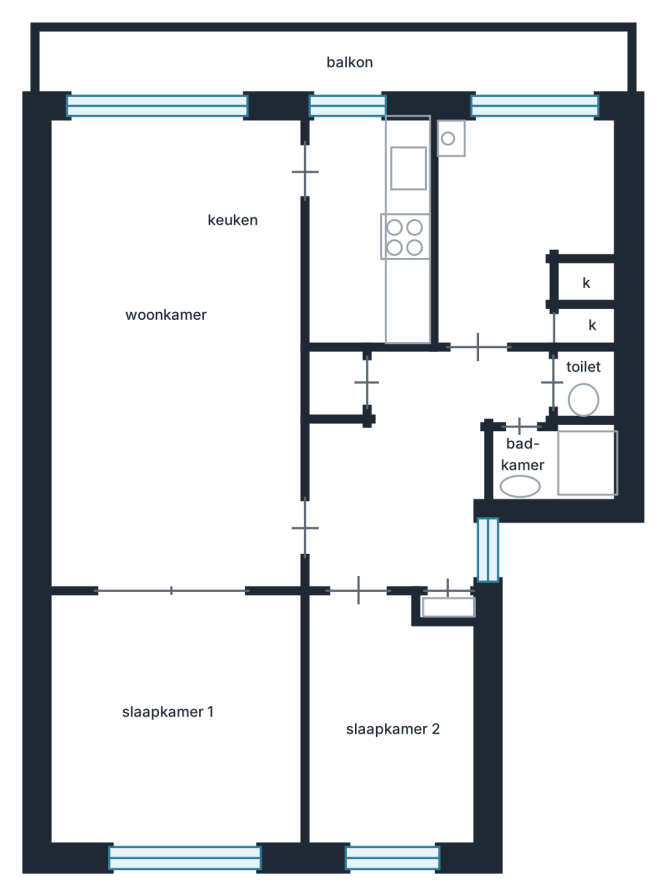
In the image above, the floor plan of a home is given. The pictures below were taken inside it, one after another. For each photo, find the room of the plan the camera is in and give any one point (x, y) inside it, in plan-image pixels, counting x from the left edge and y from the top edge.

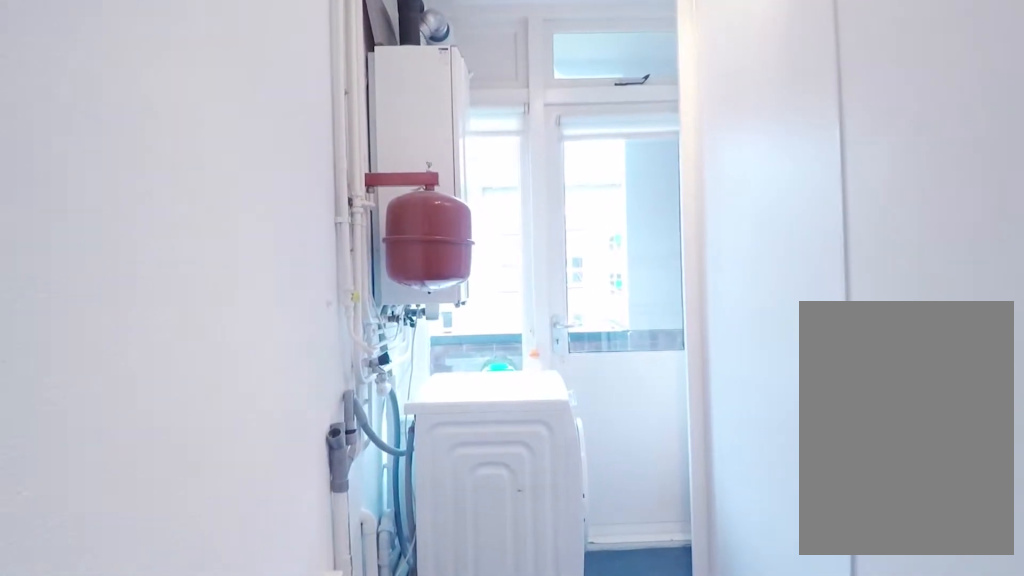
(517, 219)
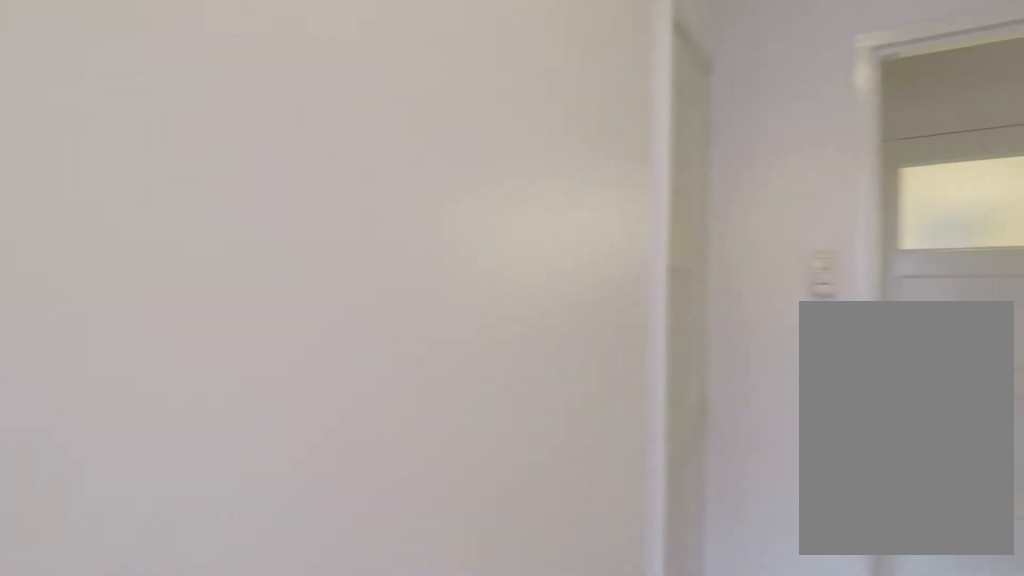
(517, 219)
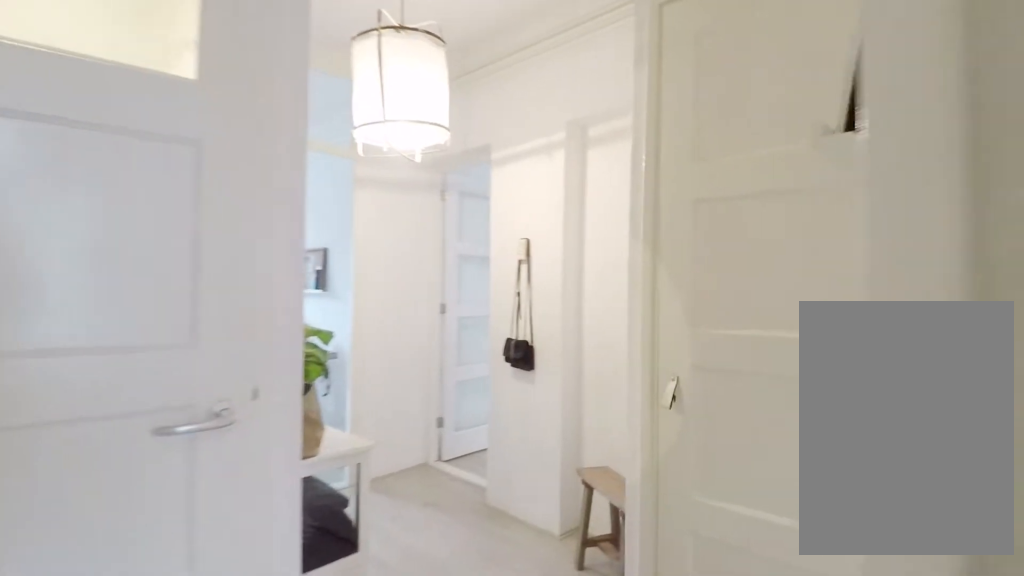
(416, 469)
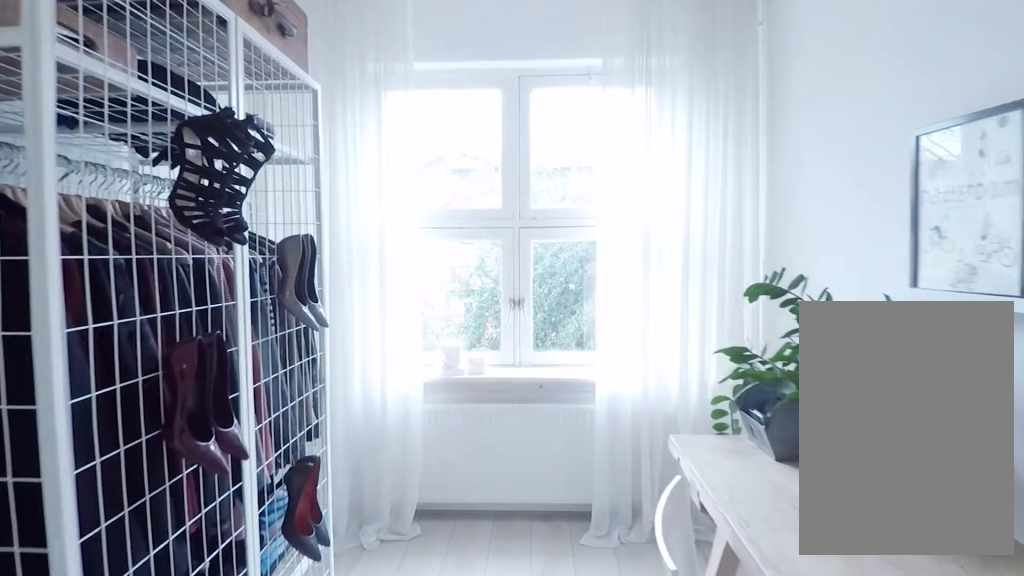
(391, 729)
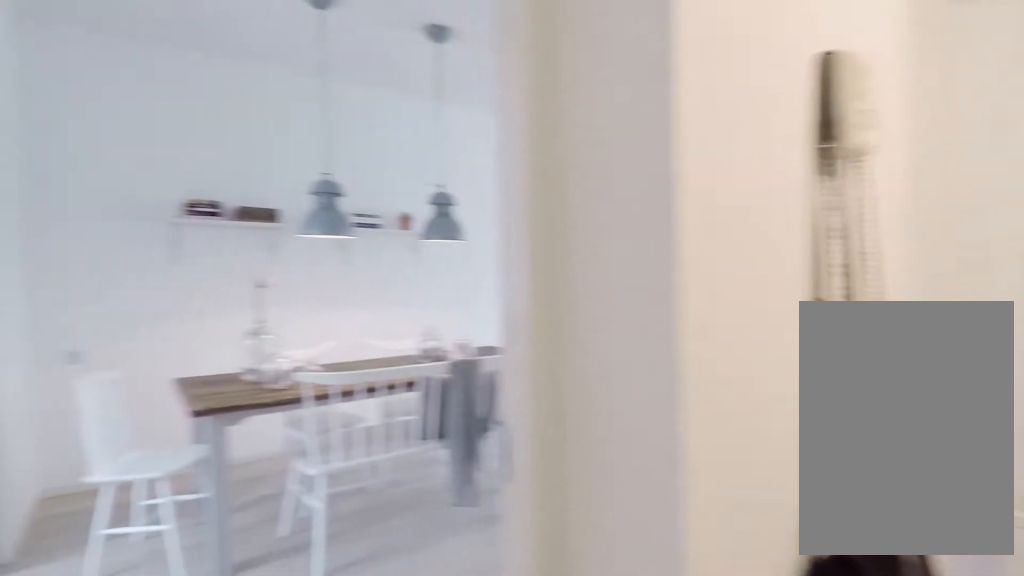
(416, 469)
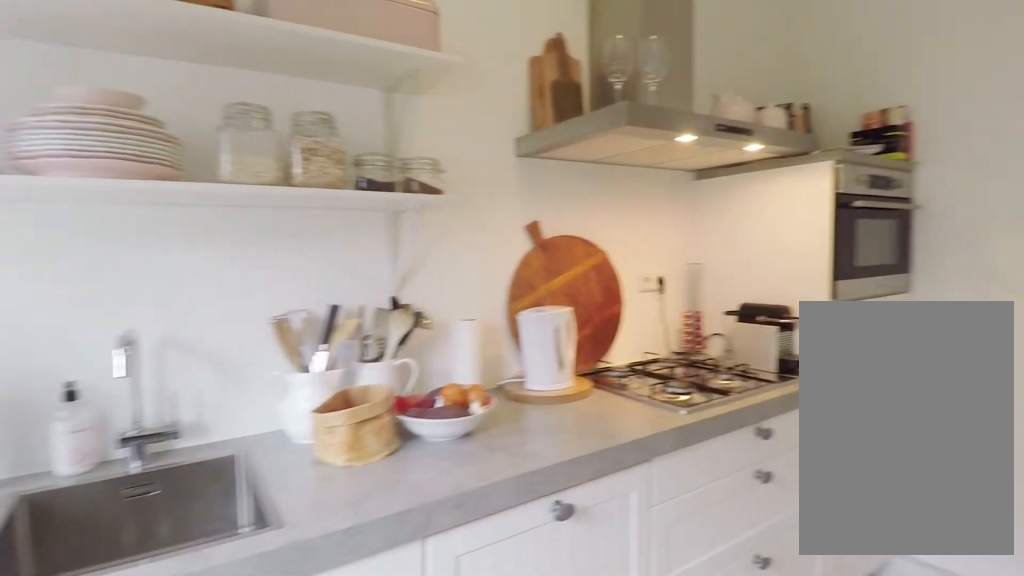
(369, 231)
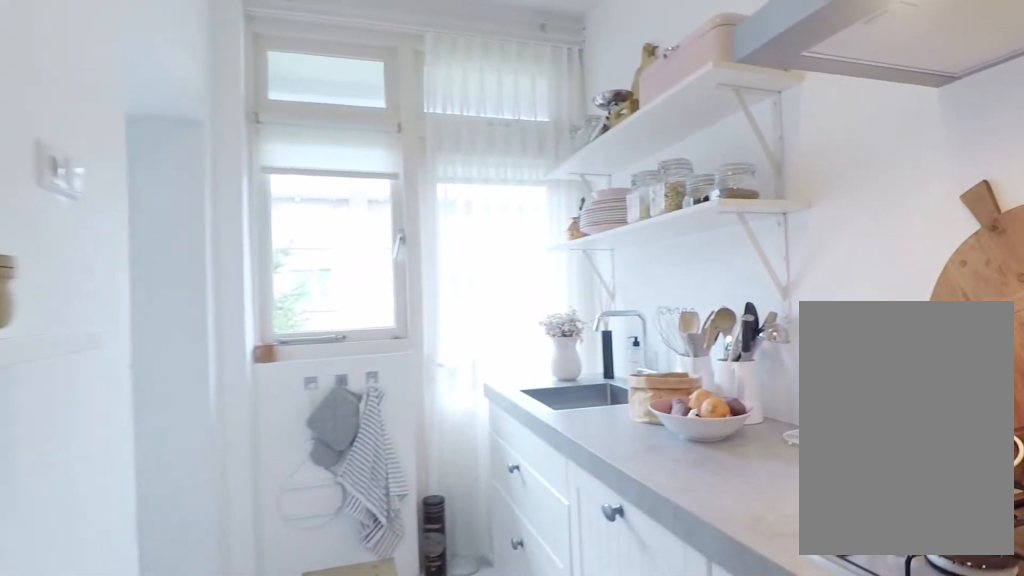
(369, 231)
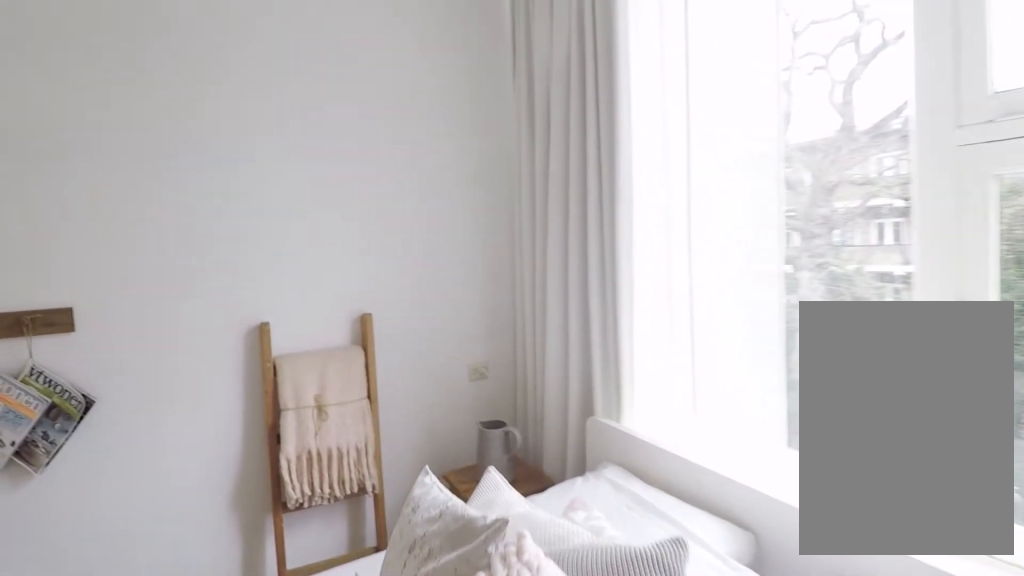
(175, 723)
